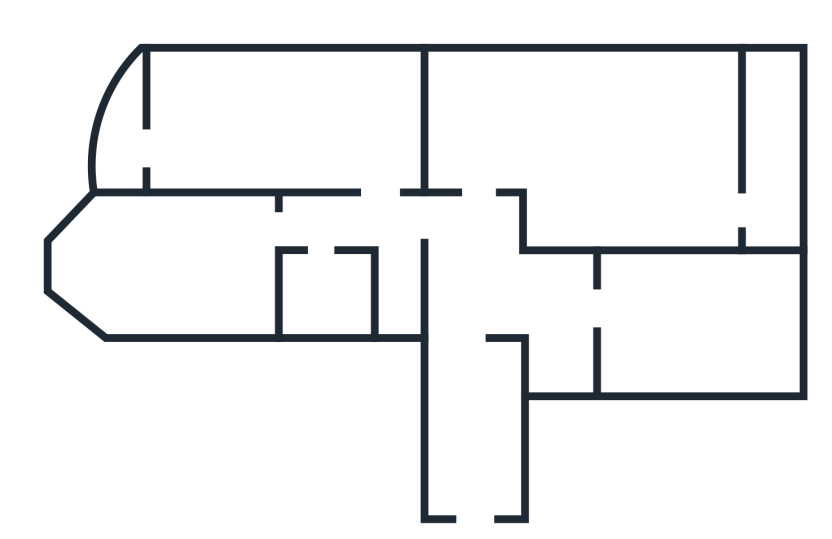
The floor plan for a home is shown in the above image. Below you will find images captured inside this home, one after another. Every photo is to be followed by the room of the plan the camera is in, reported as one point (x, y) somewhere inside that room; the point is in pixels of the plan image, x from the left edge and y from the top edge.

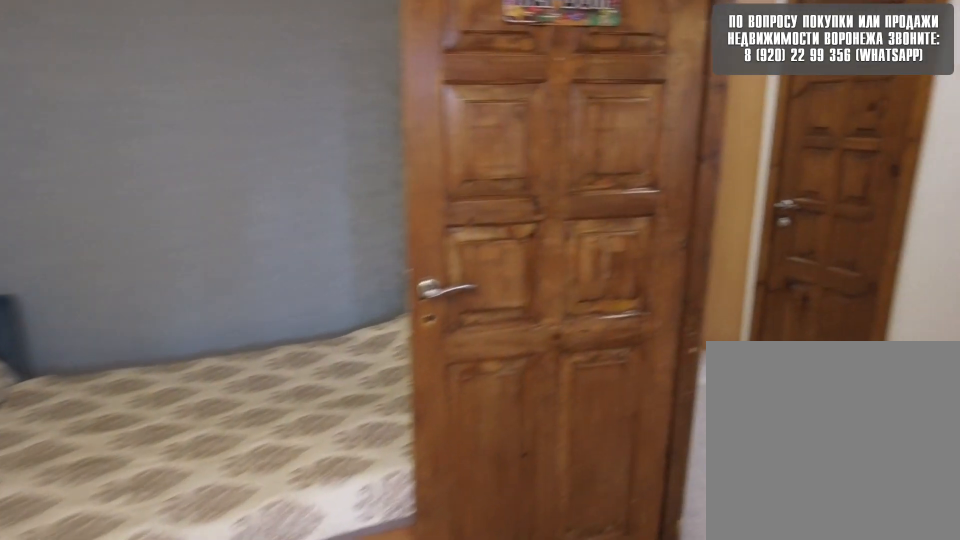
(316, 162)
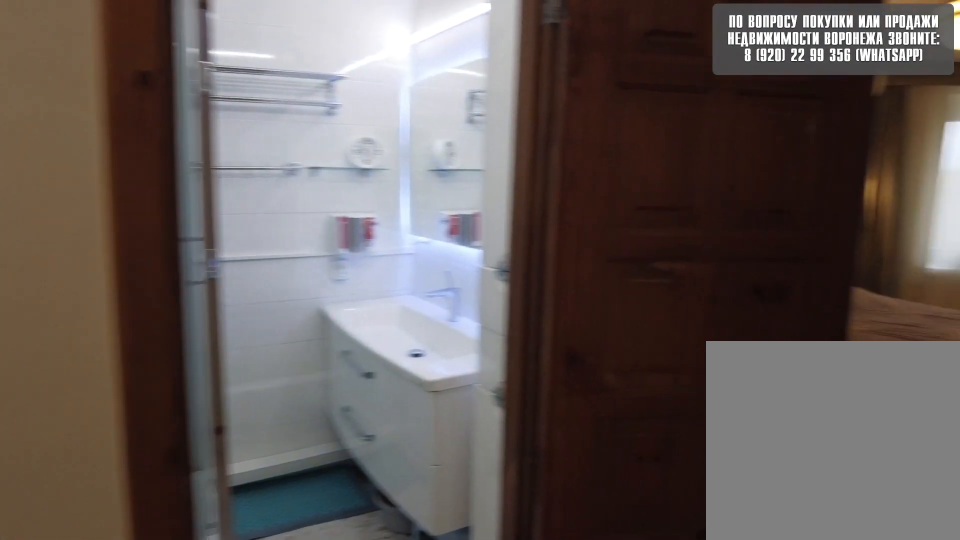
(397, 208)
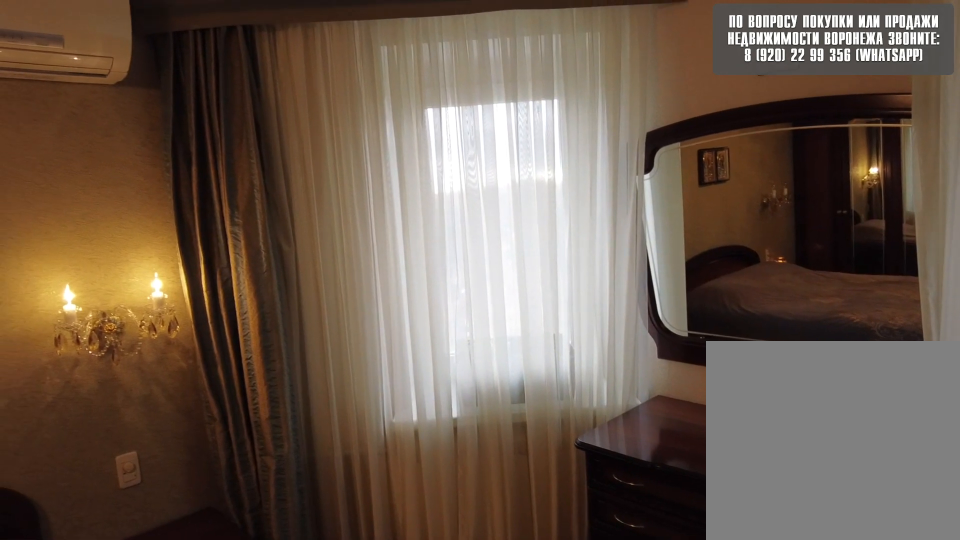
(193, 258)
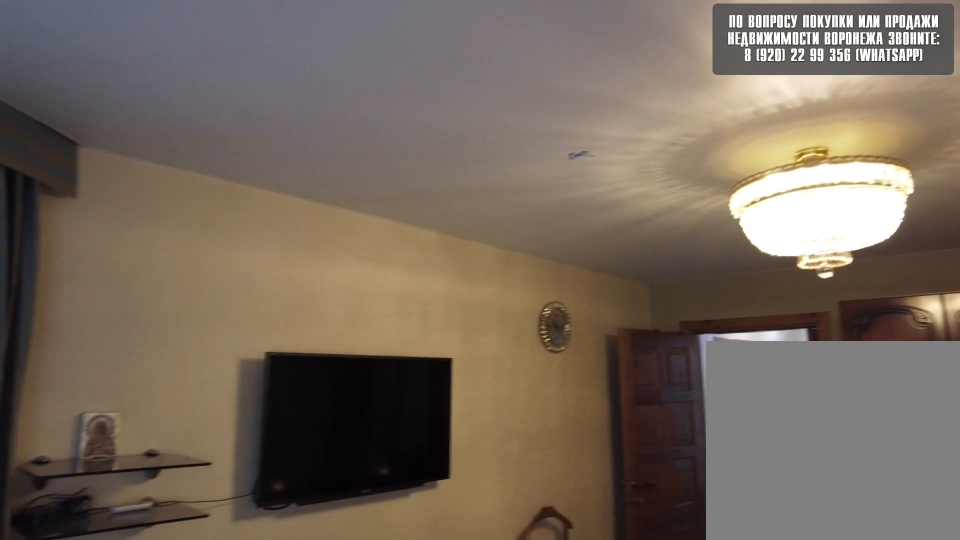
(193, 258)
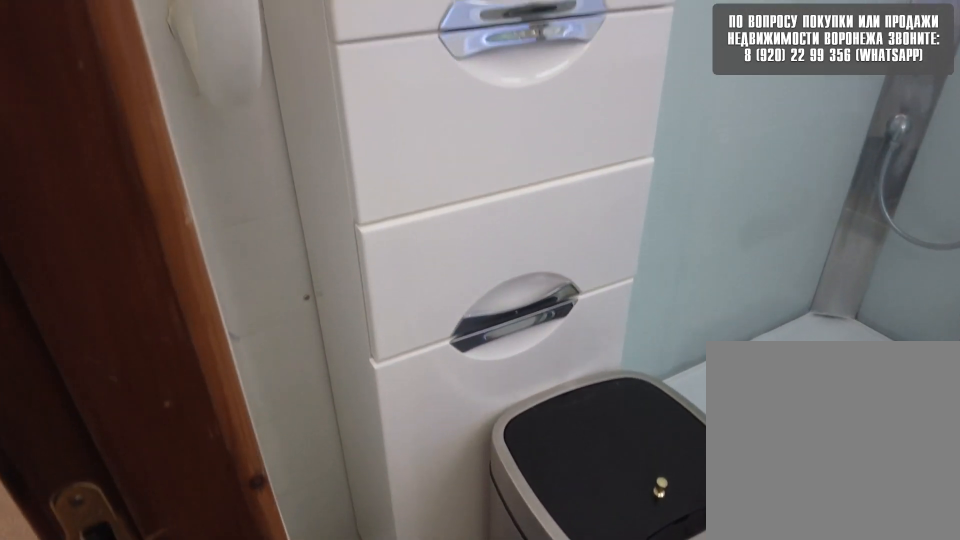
(320, 243)
